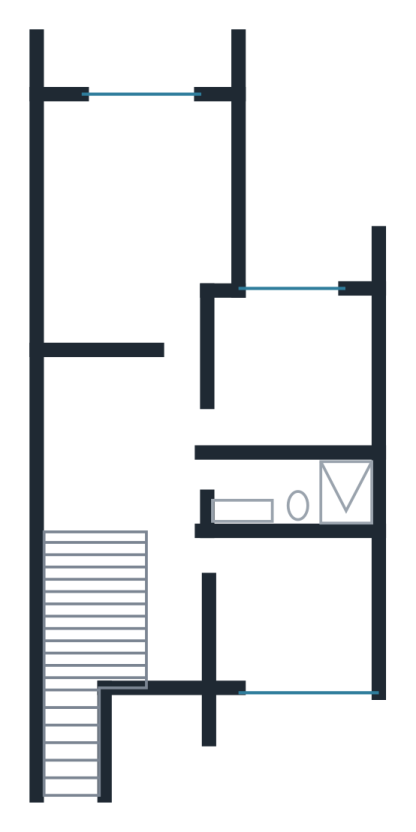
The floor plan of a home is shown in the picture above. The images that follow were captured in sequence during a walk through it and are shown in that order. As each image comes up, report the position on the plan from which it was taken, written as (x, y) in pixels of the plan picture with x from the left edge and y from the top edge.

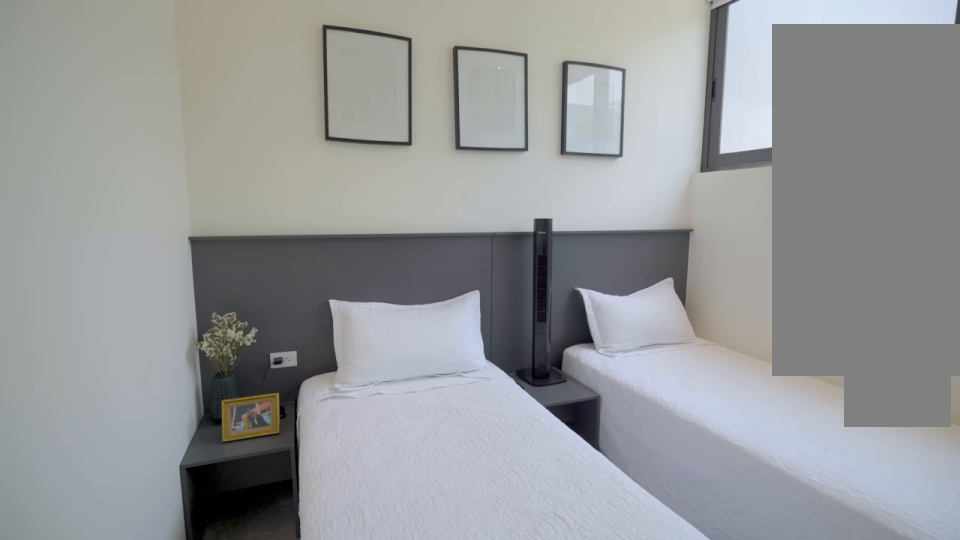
(215, 552)
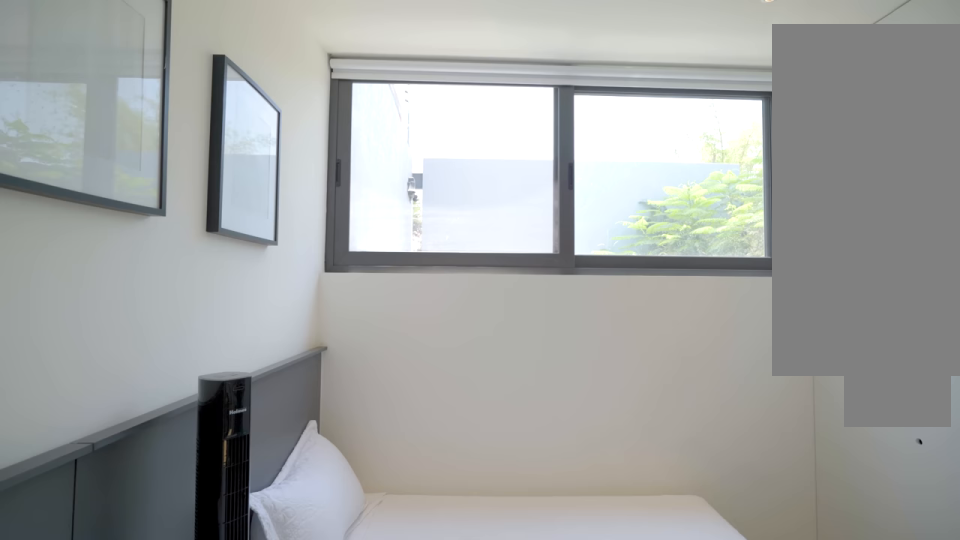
(250, 631)
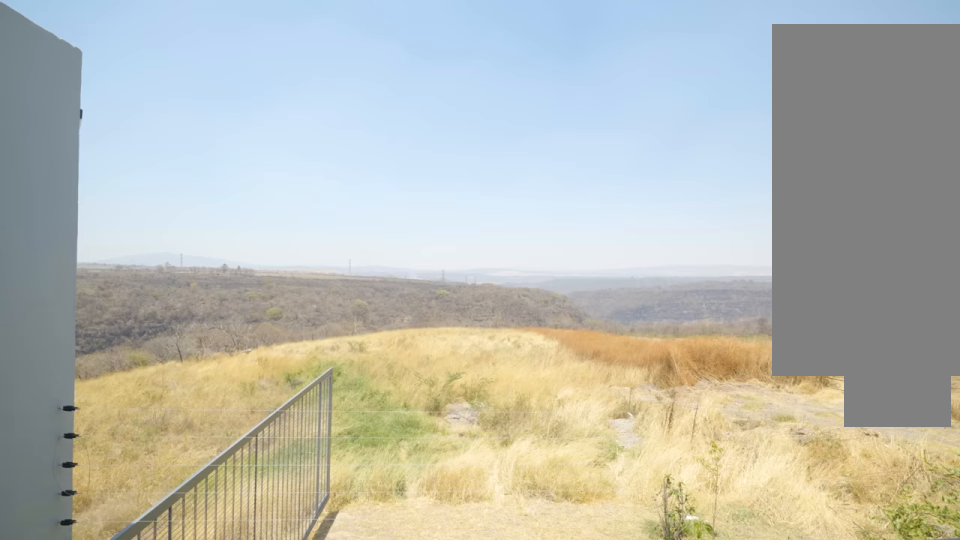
(129, 92)
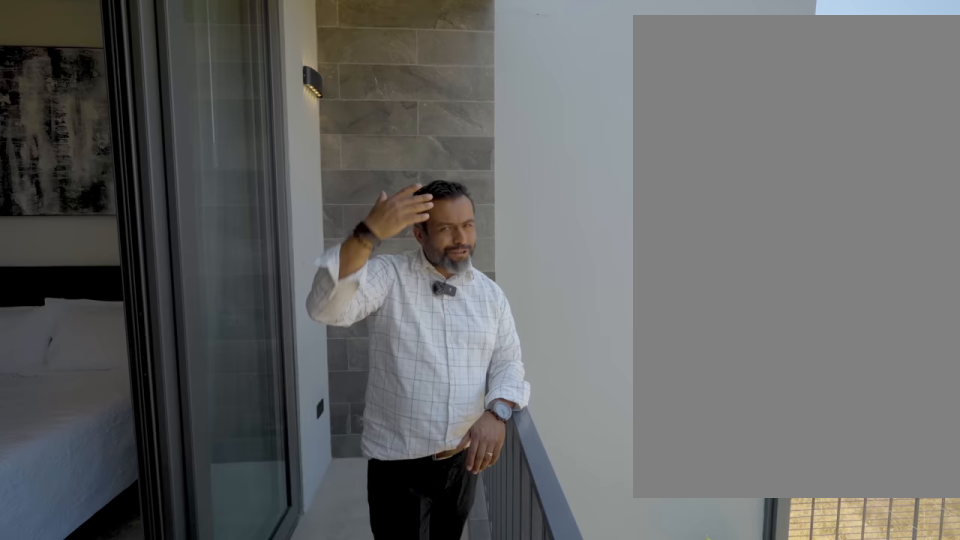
(156, 71)
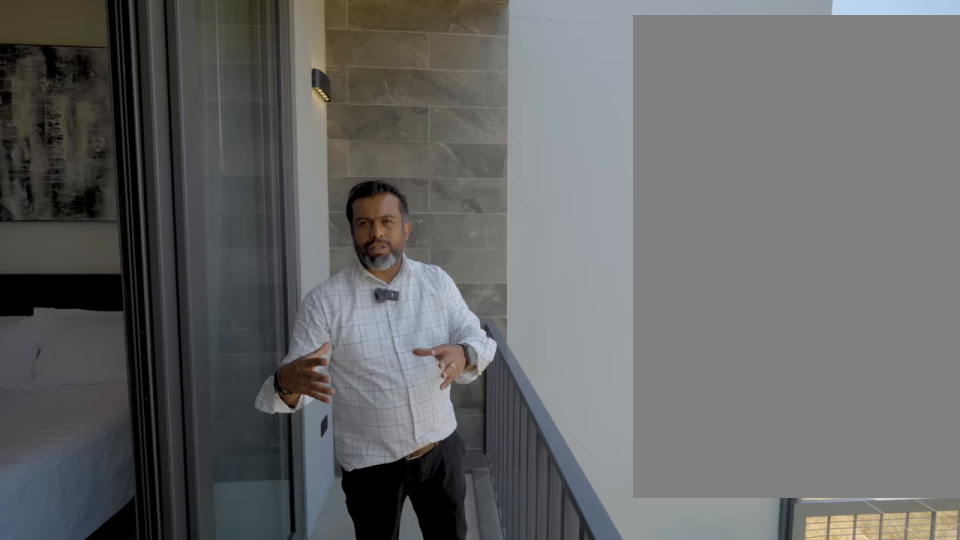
(157, 70)
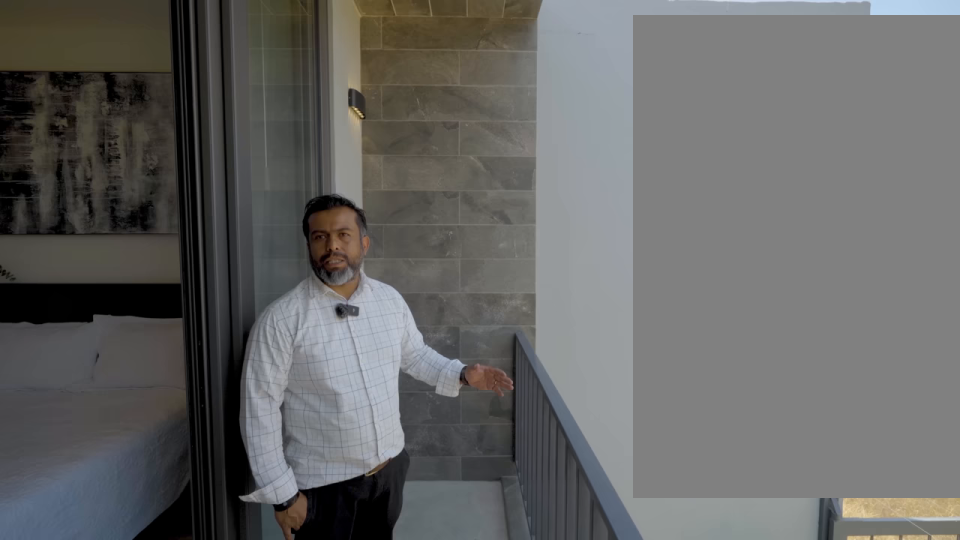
(156, 71)
